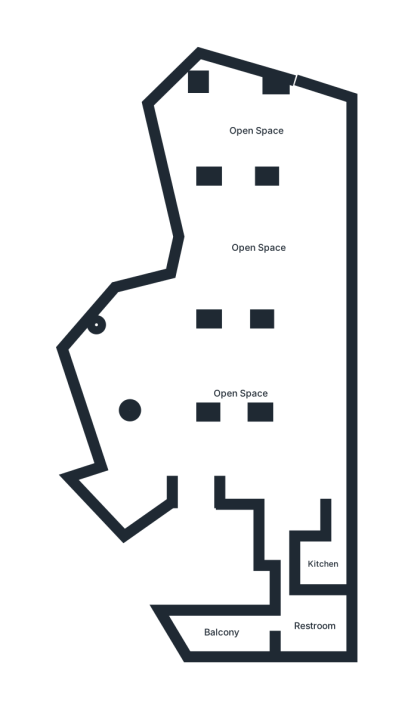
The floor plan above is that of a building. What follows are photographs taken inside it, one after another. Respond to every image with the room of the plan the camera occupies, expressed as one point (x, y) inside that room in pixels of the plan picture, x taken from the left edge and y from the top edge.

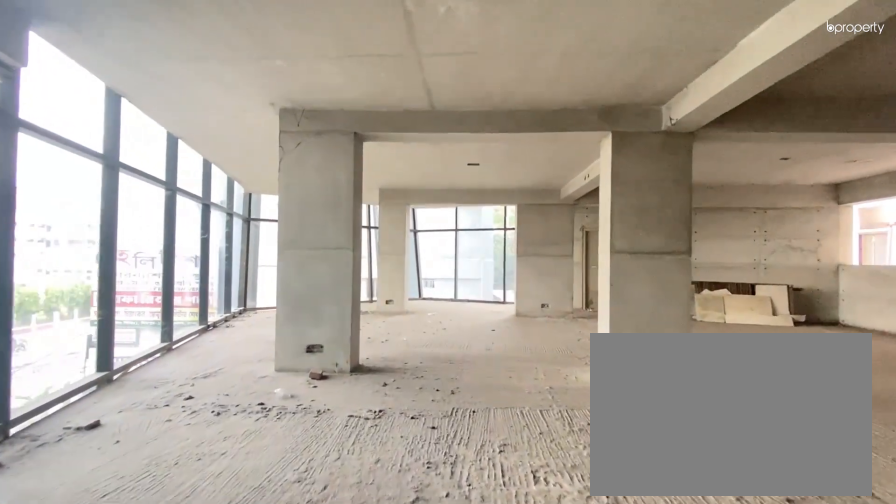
(235, 292)
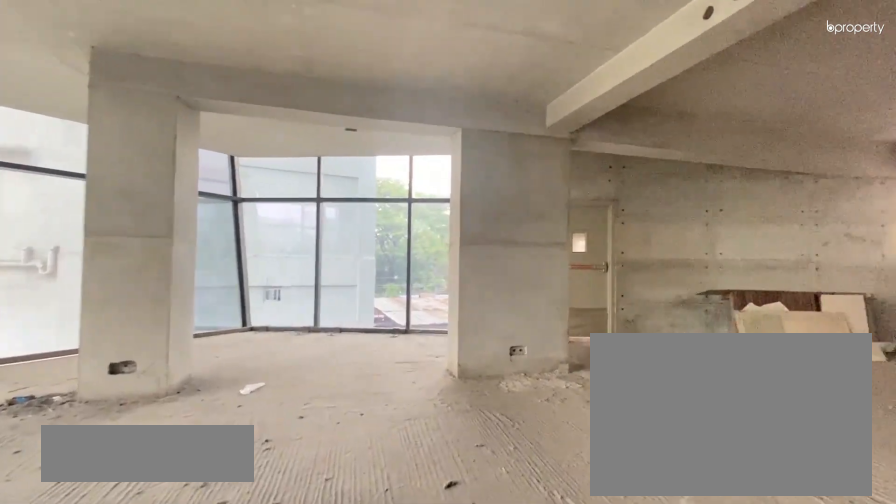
(268, 136)
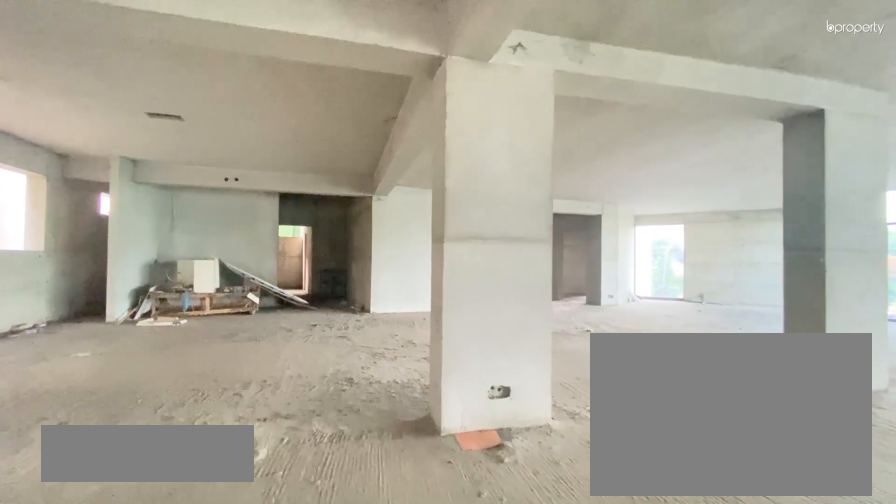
(326, 430)
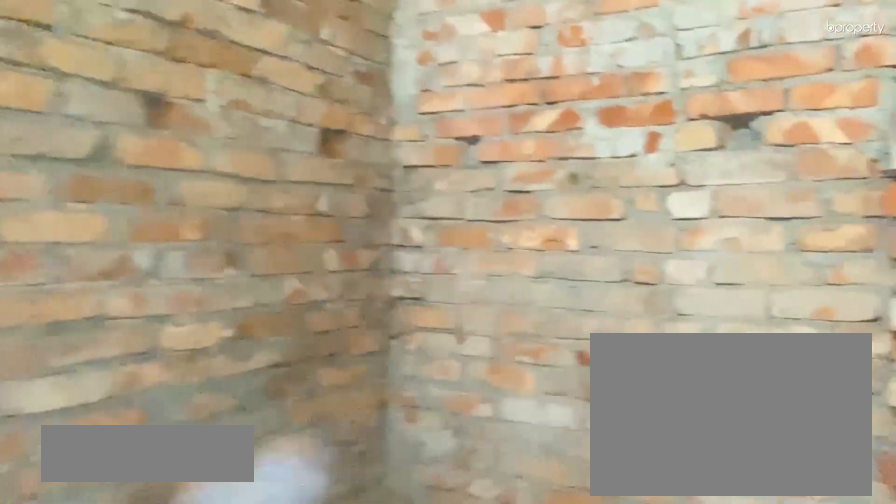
(321, 567)
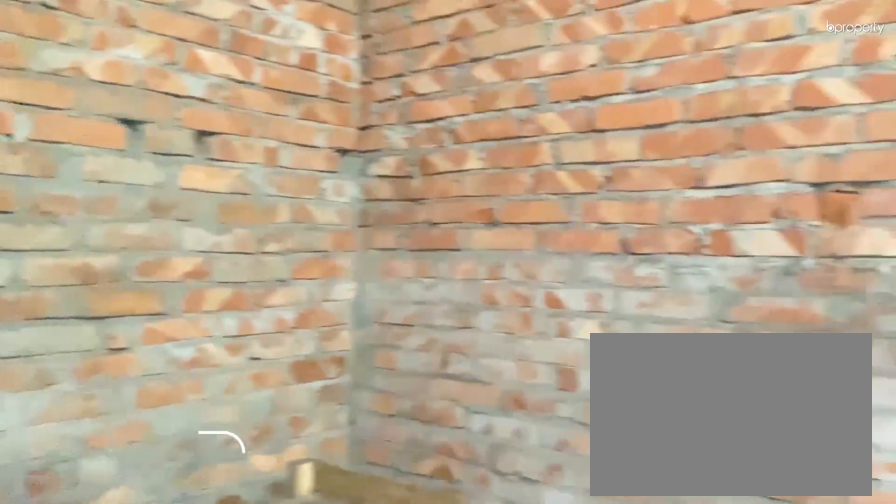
(321, 567)
